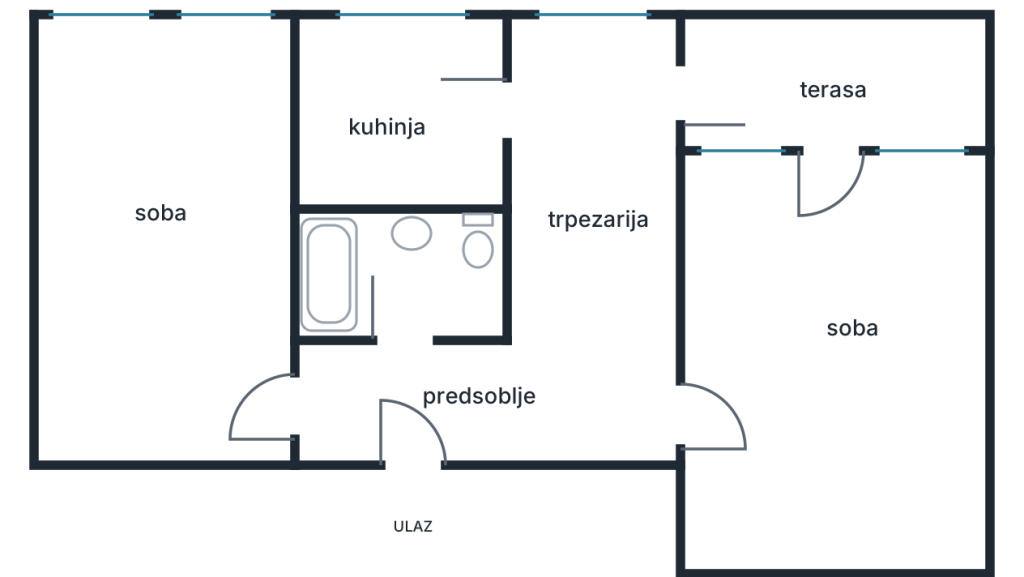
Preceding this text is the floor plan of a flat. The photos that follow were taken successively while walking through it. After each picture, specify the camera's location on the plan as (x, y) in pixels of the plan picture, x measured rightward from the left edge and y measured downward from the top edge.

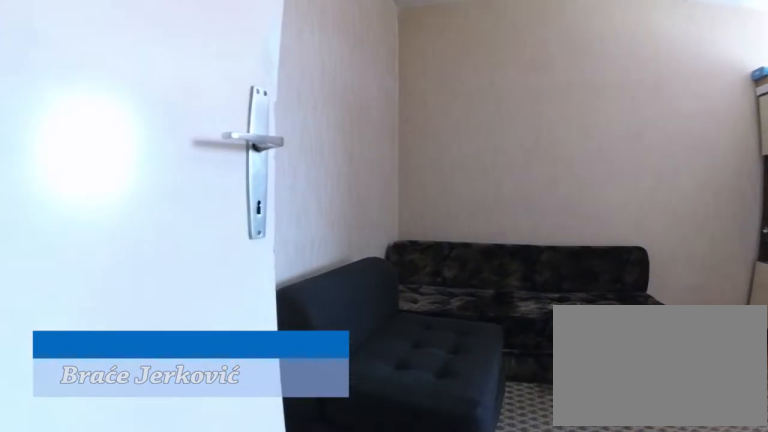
(305, 402)
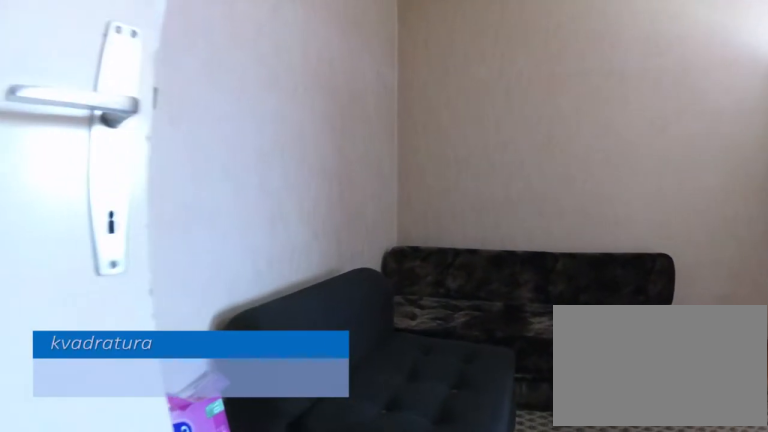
(292, 403)
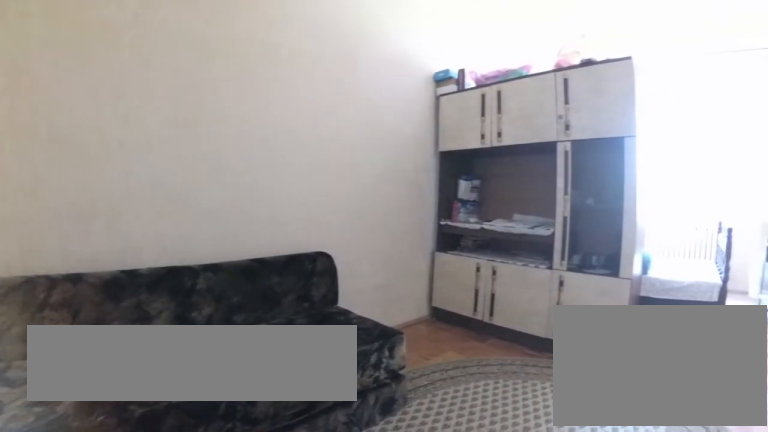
(261, 420)
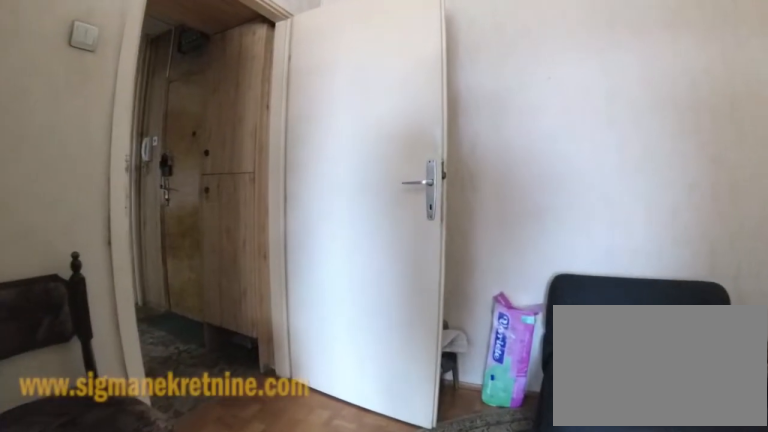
(225, 297)
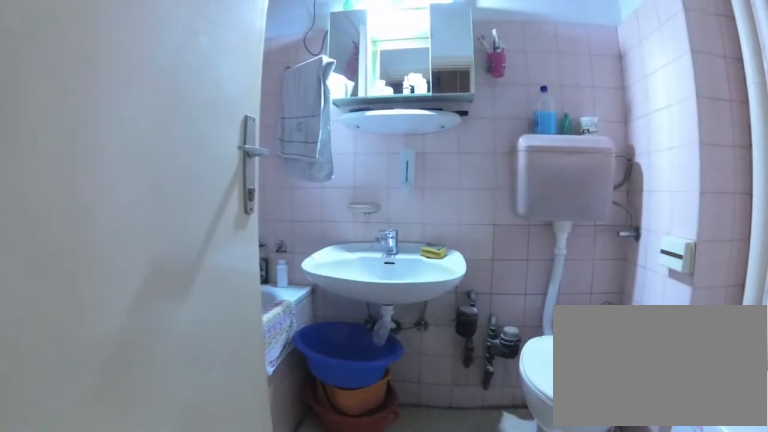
(395, 362)
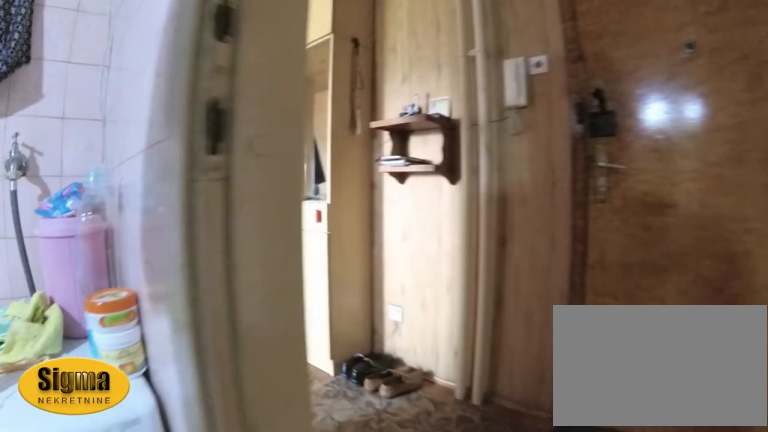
(390, 292)
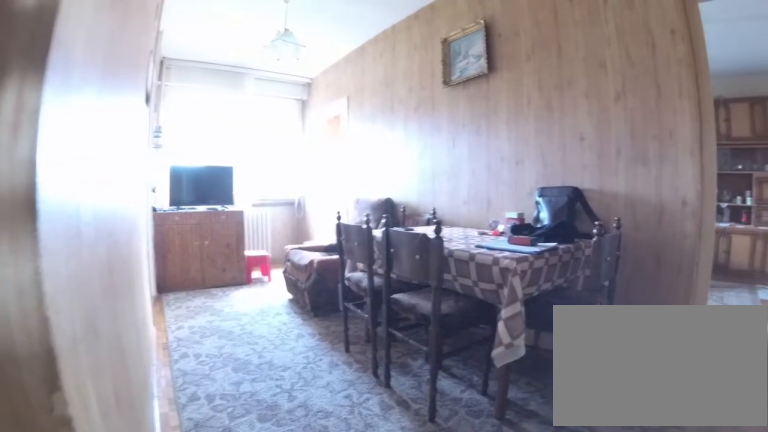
(524, 395)
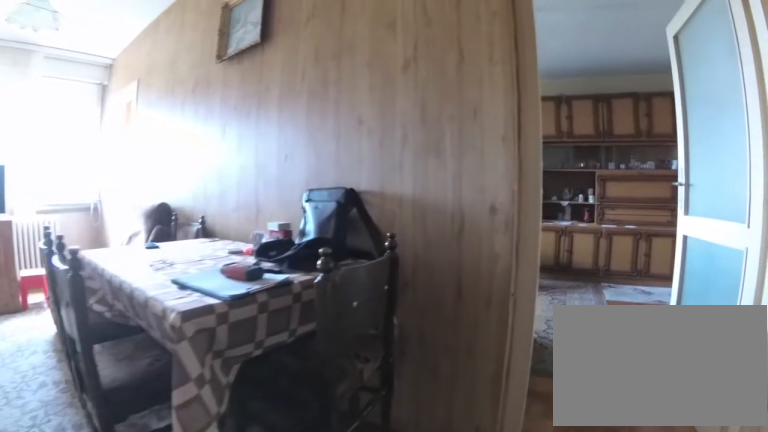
(542, 392)
